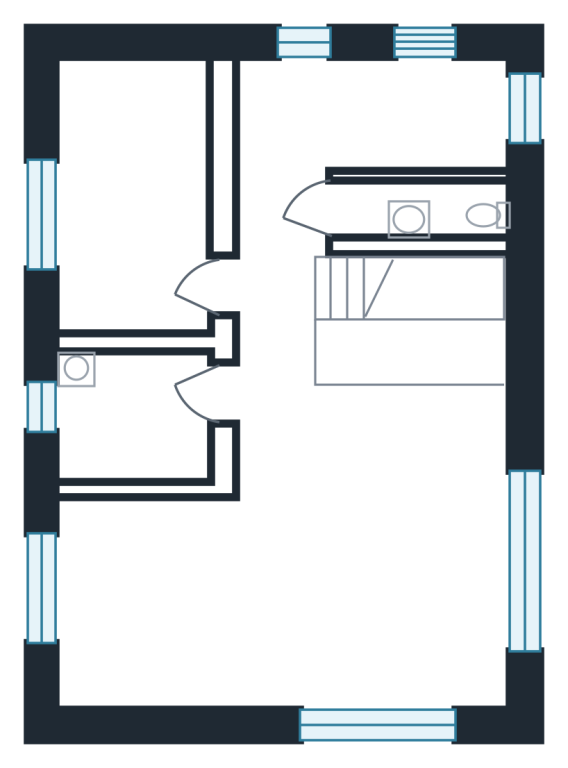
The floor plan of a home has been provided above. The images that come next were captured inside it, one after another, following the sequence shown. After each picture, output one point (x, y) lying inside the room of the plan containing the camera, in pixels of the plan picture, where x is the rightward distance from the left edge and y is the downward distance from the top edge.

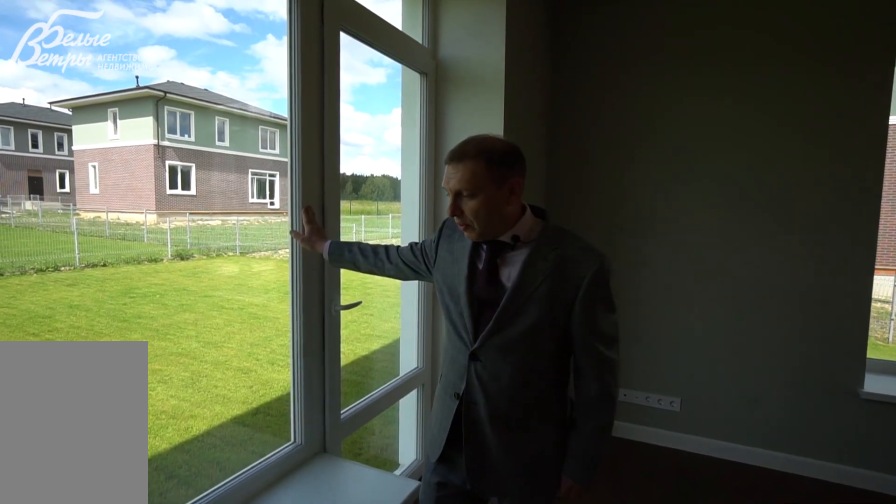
(280, 555)
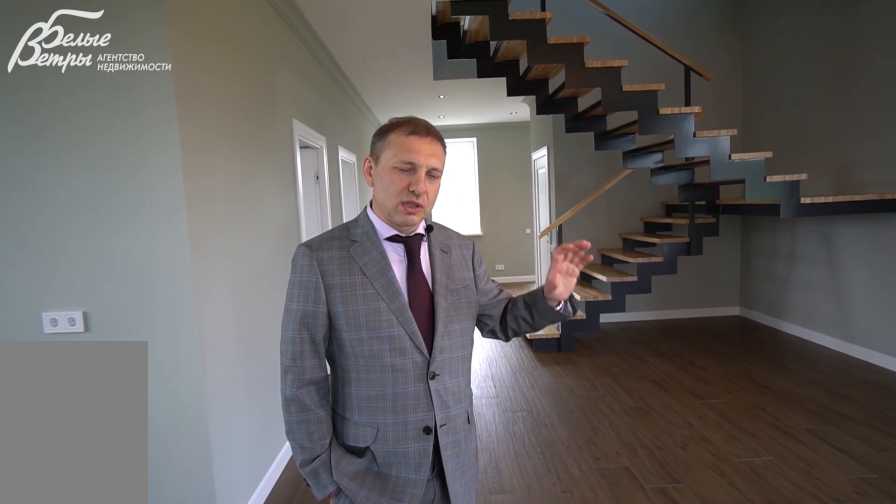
(280, 555)
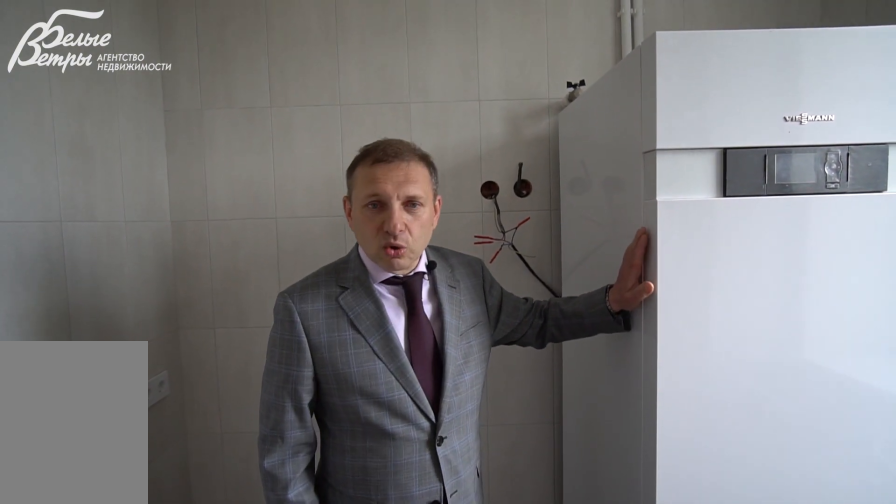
(140, 412)
